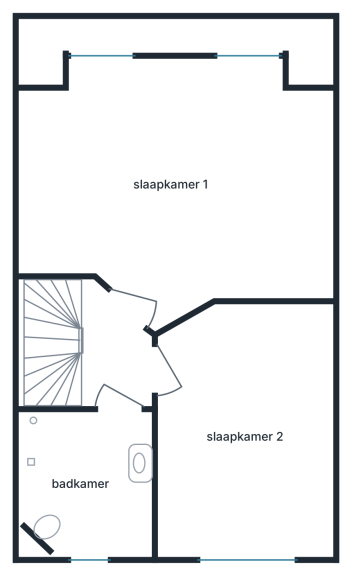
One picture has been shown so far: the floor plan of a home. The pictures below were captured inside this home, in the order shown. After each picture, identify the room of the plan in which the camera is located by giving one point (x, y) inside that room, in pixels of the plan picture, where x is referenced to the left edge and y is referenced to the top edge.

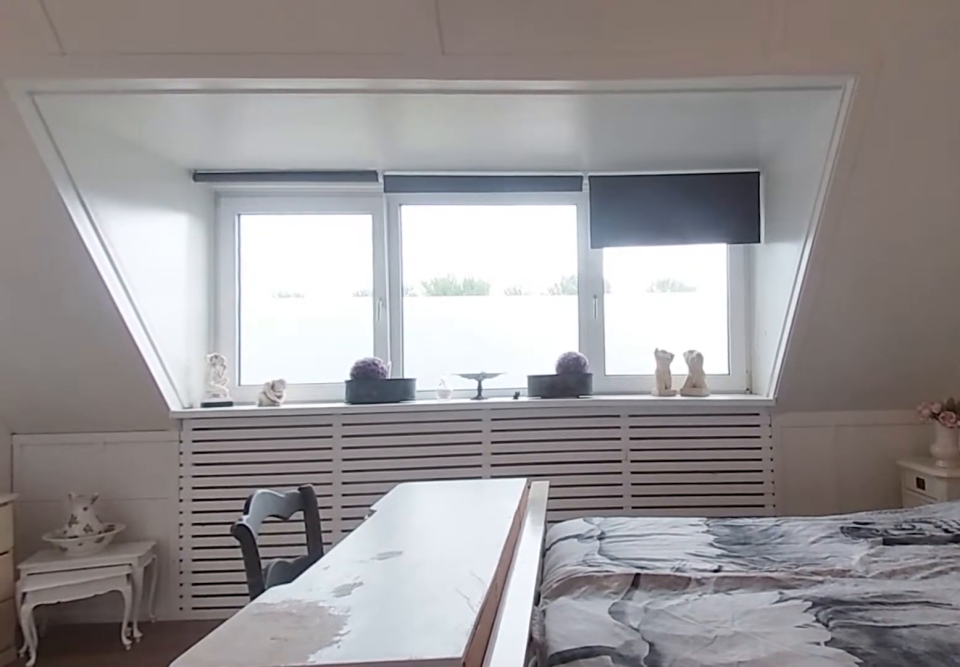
(179, 182)
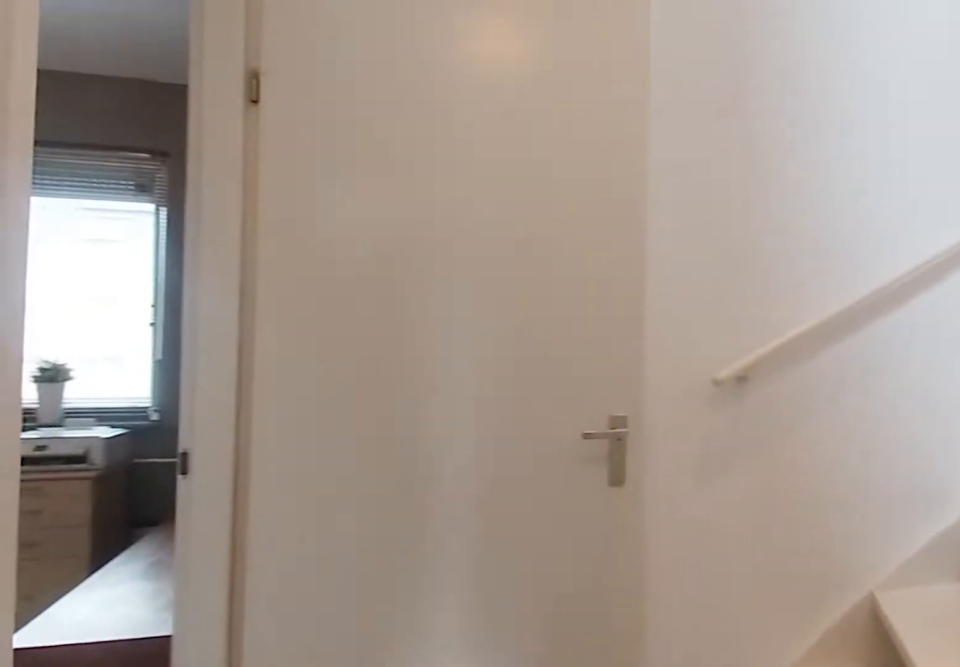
(113, 354)
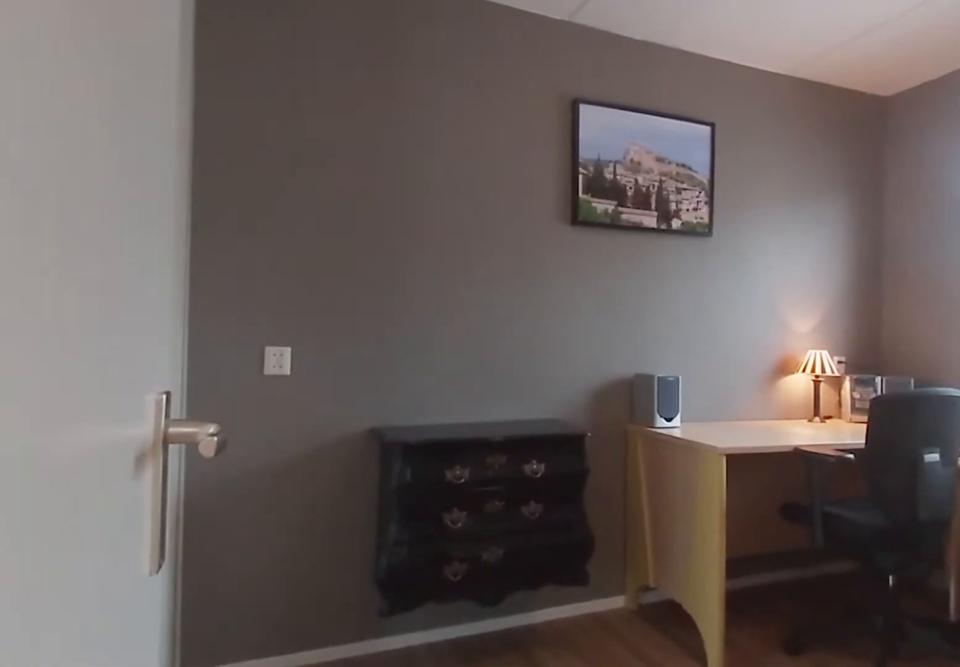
(245, 431)
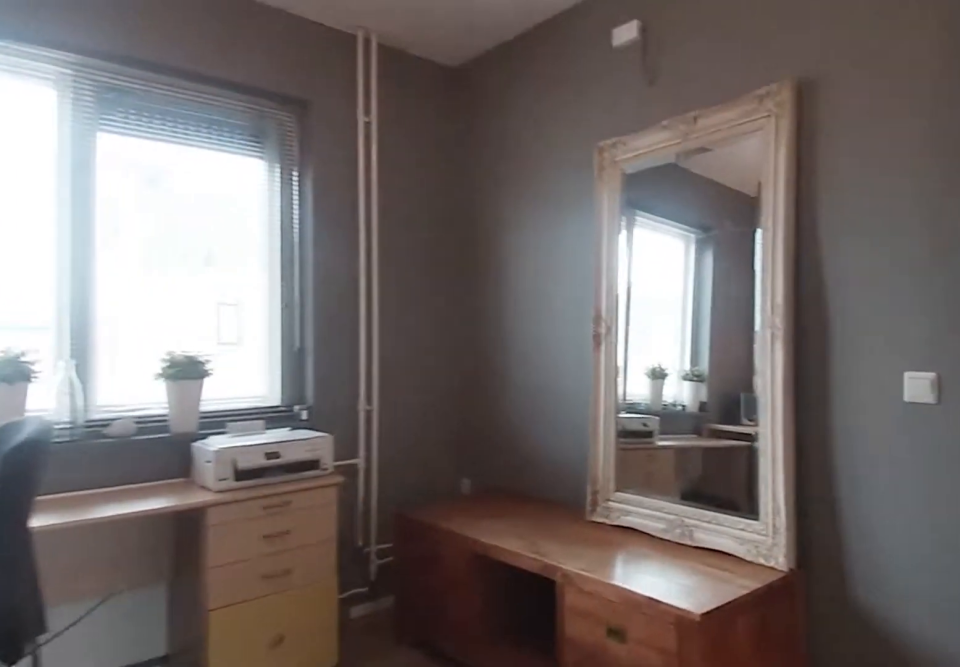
(245, 431)
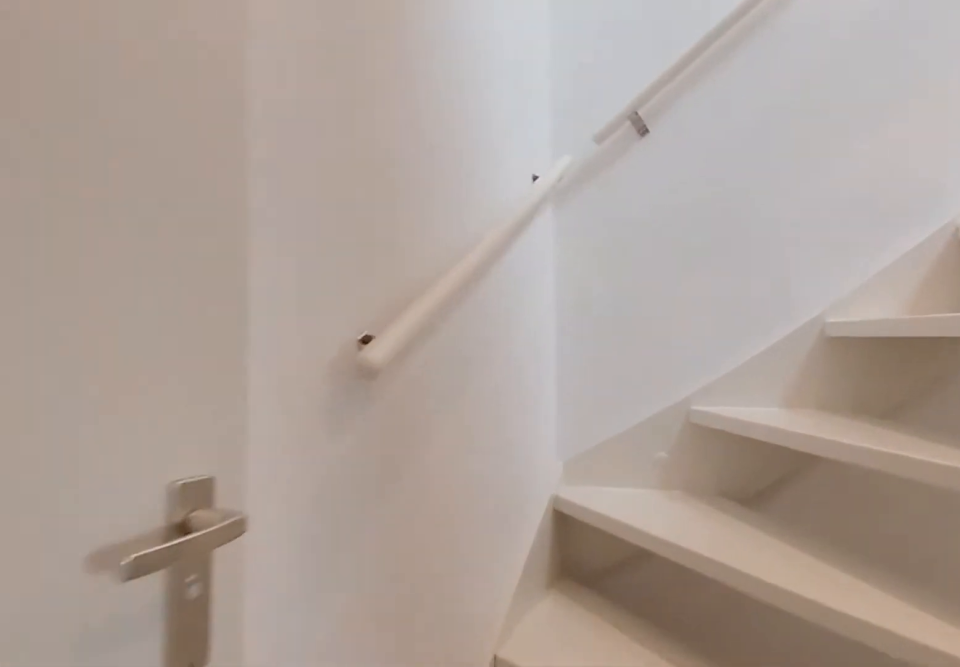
(113, 354)
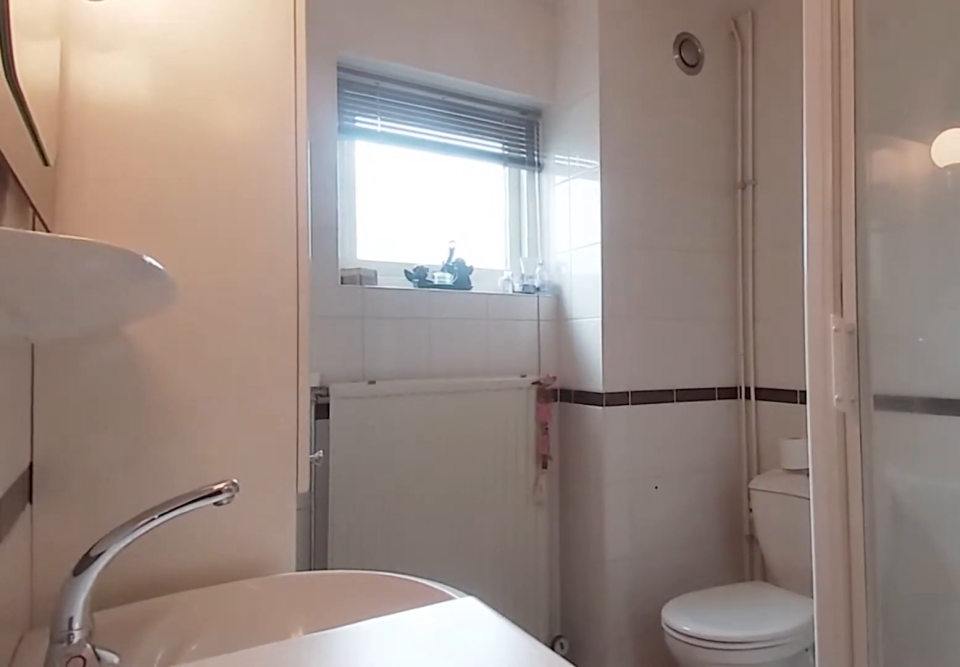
(88, 481)
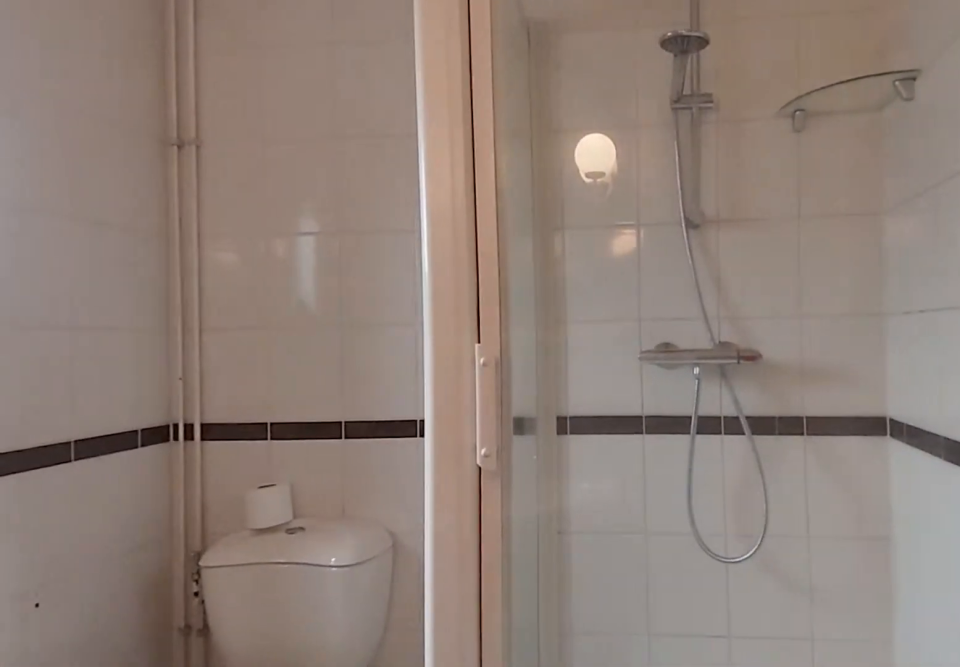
(88, 481)
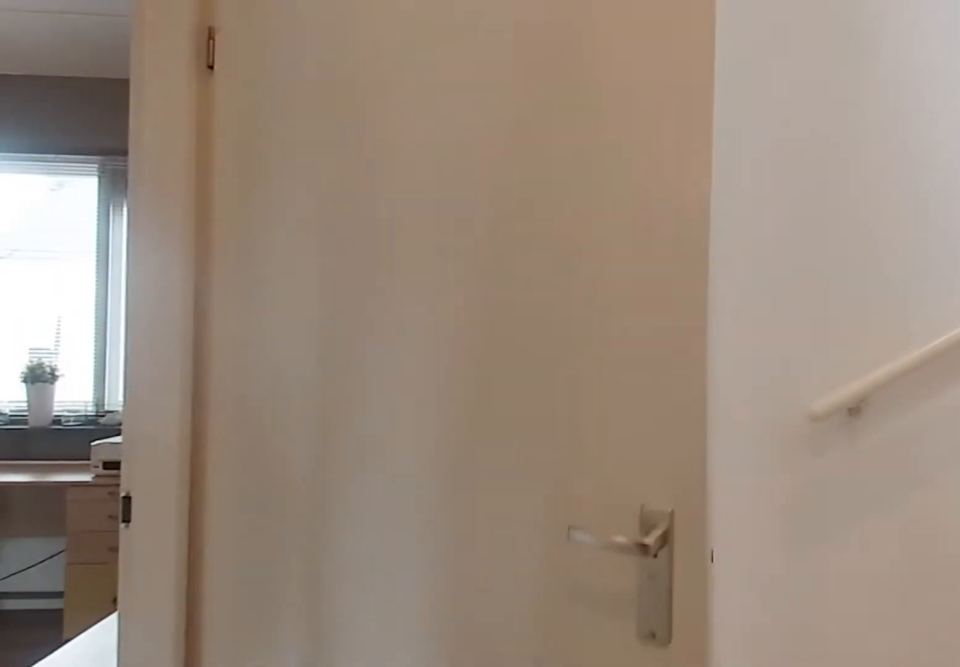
(113, 354)
